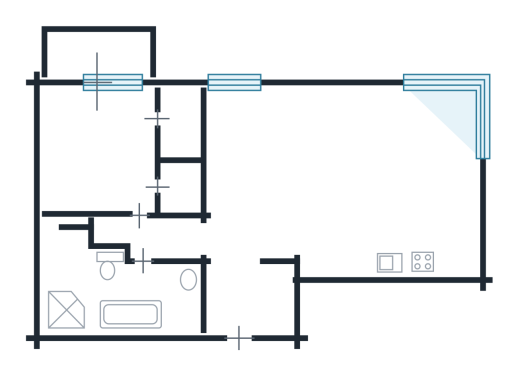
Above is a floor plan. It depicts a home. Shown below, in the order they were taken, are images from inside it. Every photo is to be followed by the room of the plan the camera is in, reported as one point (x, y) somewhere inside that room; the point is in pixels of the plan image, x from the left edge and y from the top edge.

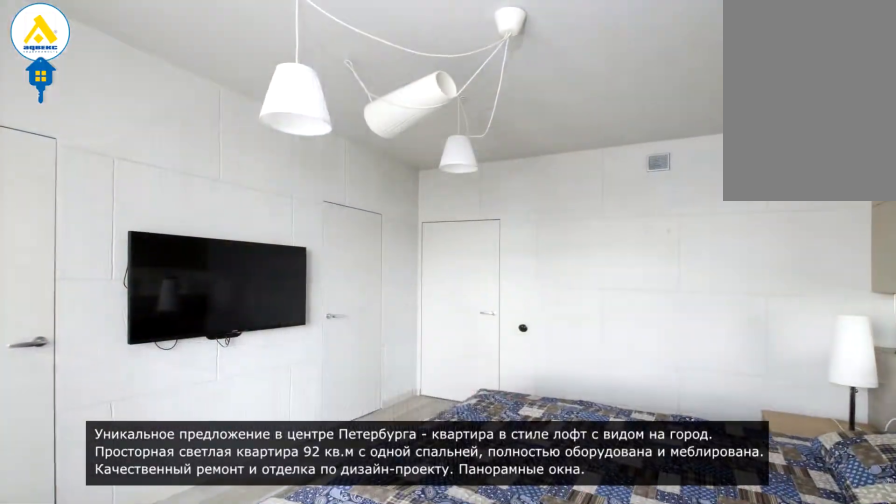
(97, 149)
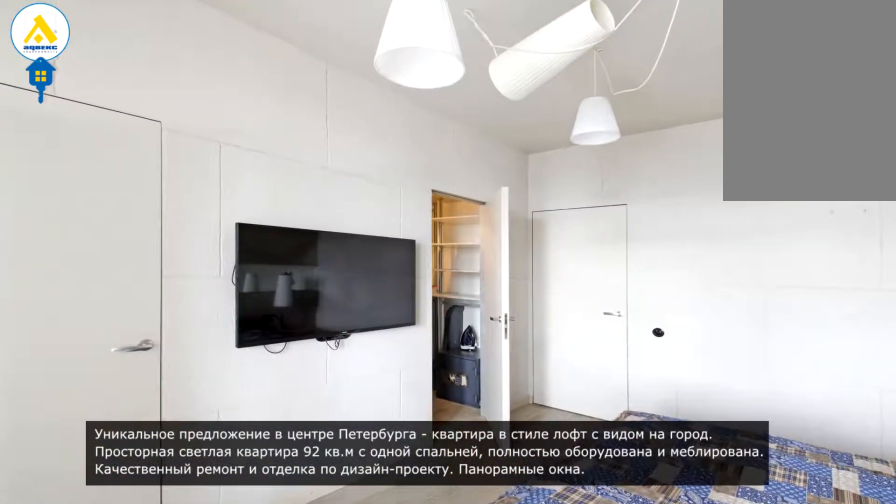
(97, 149)
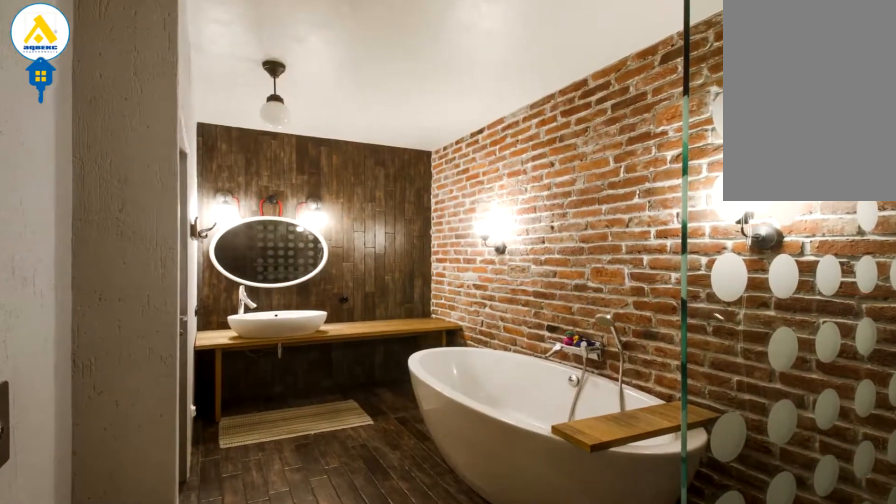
(87, 288)
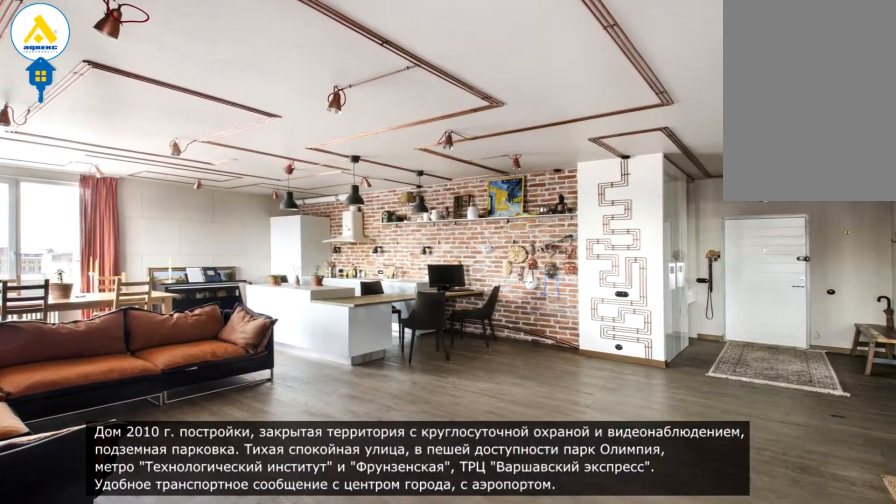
(290, 193)
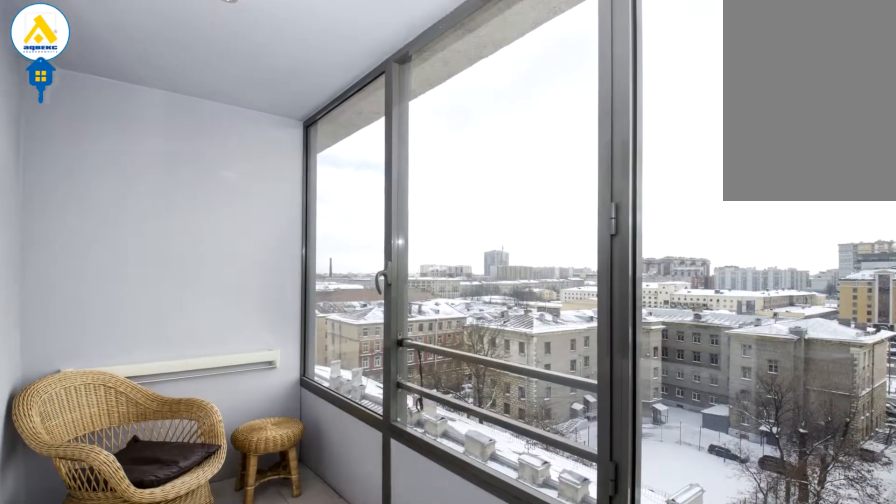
(104, 55)
